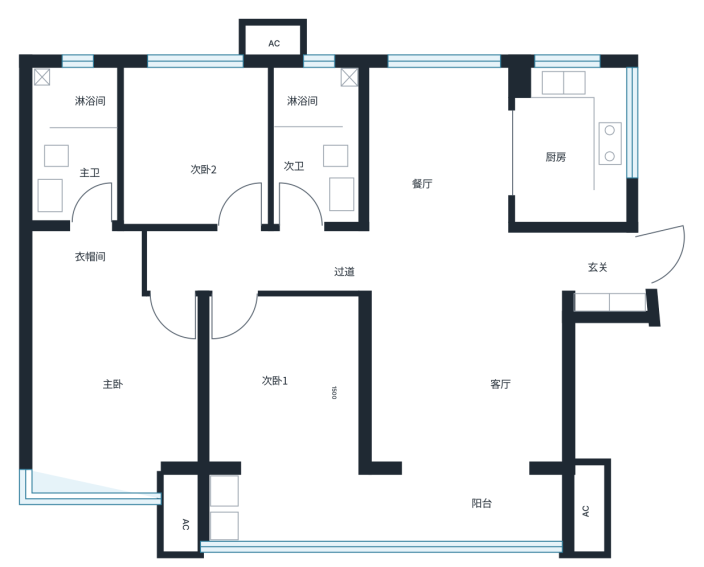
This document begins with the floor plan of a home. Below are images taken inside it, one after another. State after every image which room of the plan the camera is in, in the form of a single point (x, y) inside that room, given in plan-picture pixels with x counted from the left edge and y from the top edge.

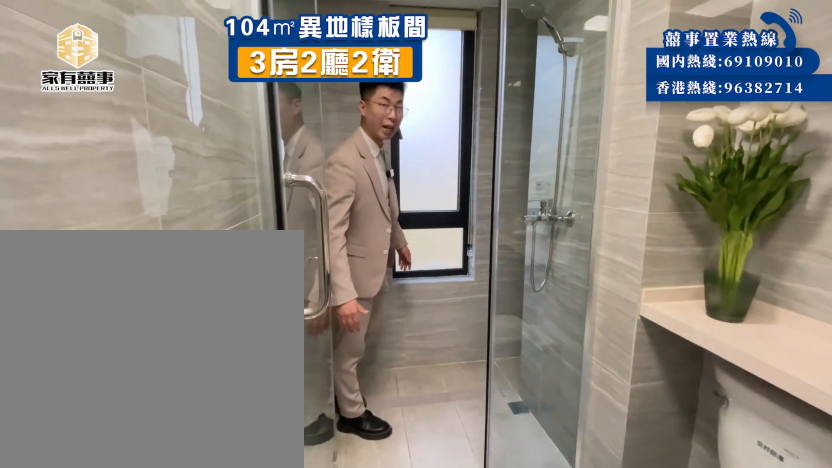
(300, 169)
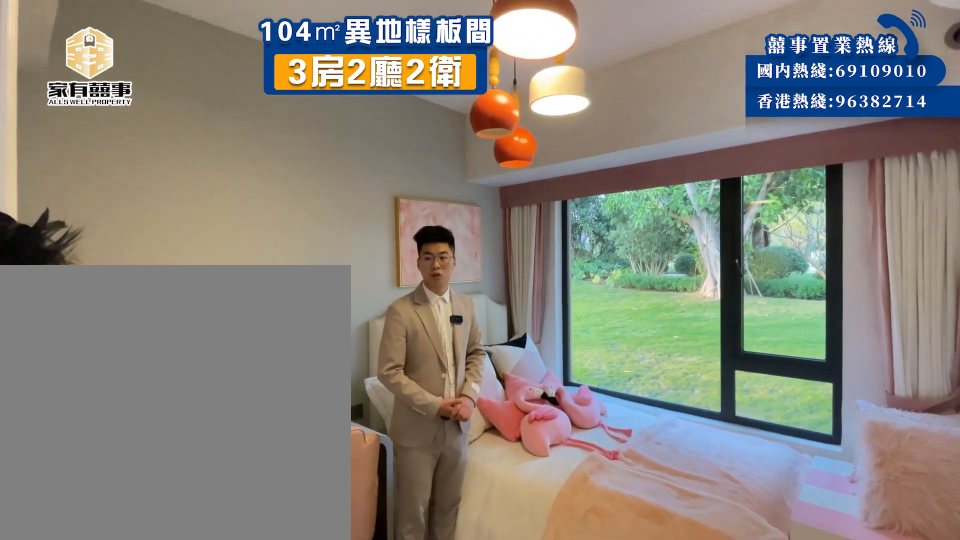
(234, 197)
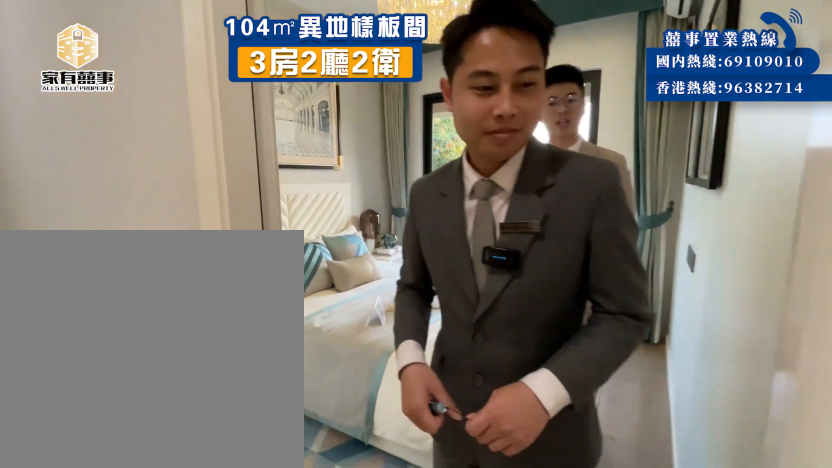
(244, 393)
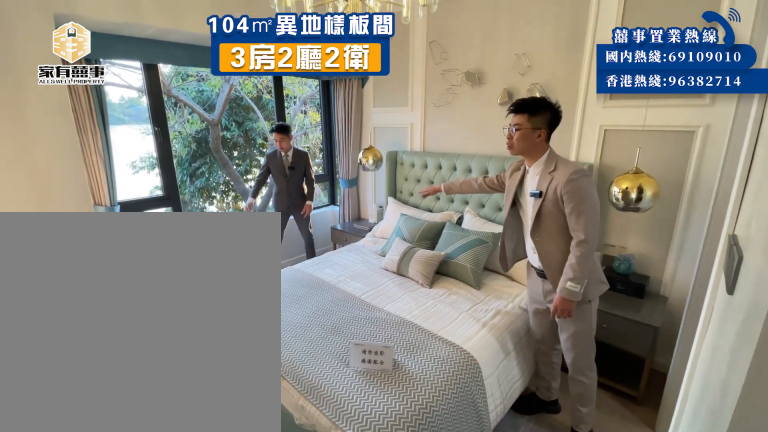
(168, 355)
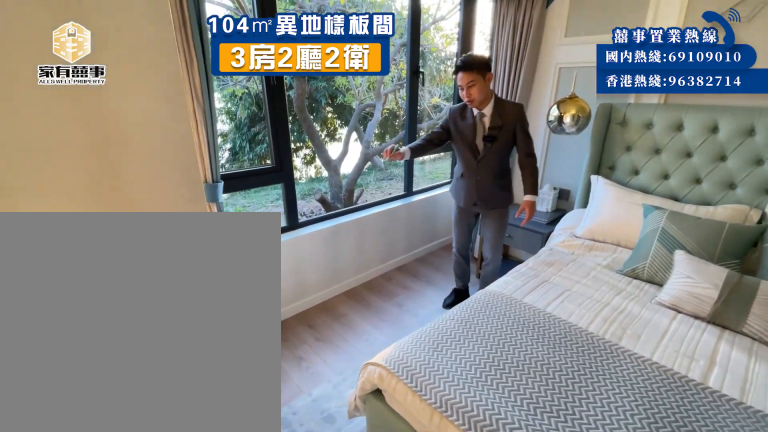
(169, 355)
